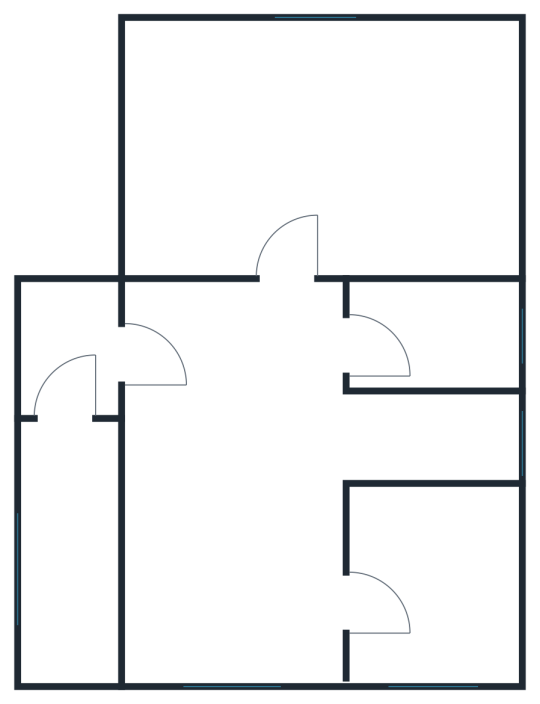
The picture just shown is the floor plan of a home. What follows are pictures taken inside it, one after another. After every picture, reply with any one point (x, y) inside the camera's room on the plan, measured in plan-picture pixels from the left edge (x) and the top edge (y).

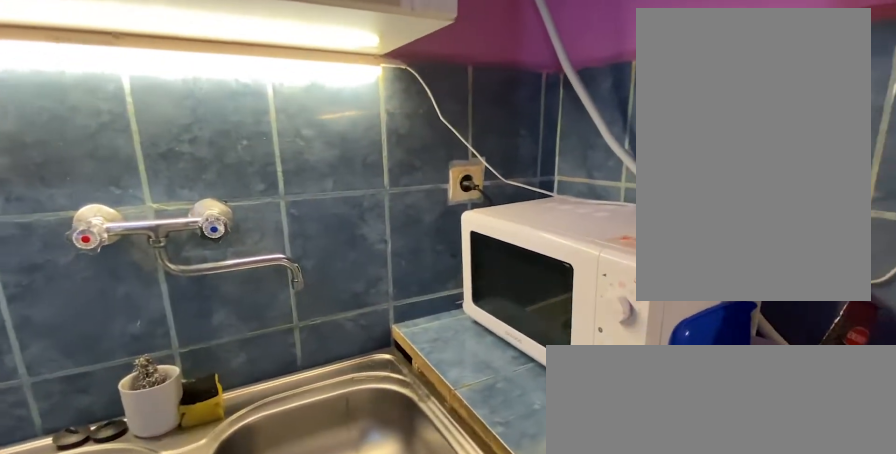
(431, 439)
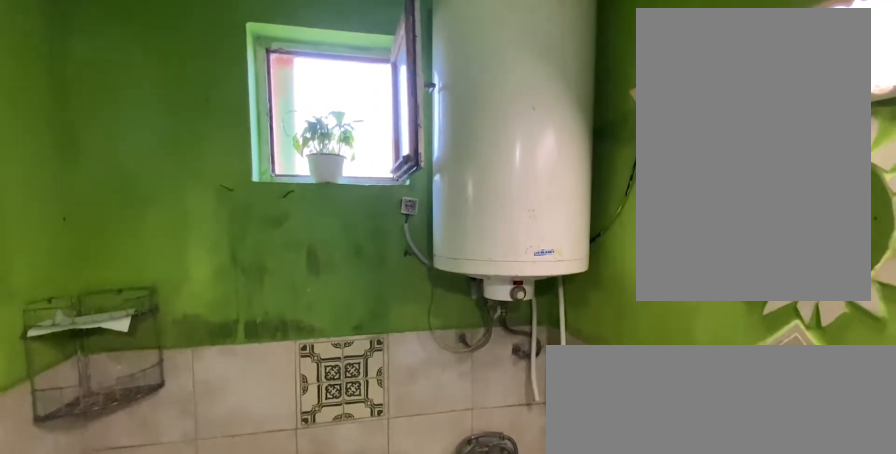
(431, 335)
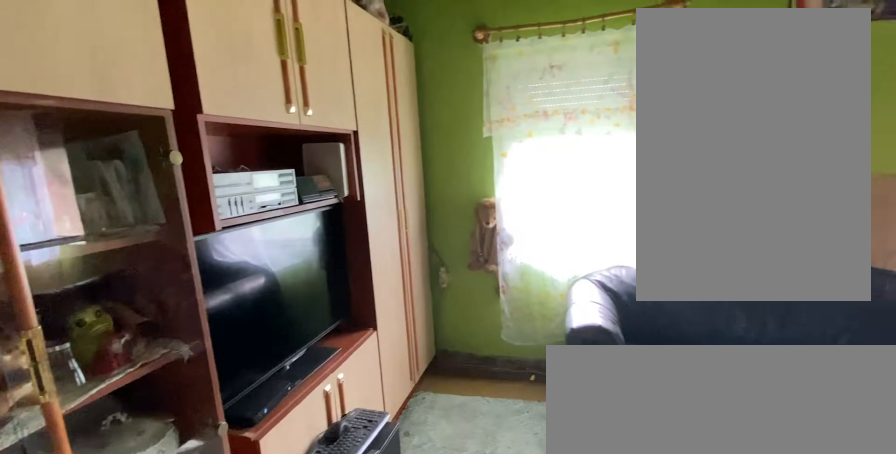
(321, 143)
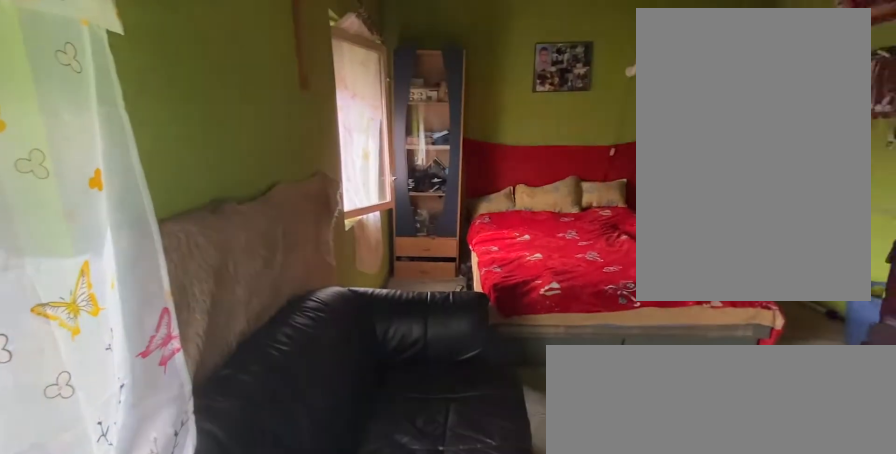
(321, 143)
